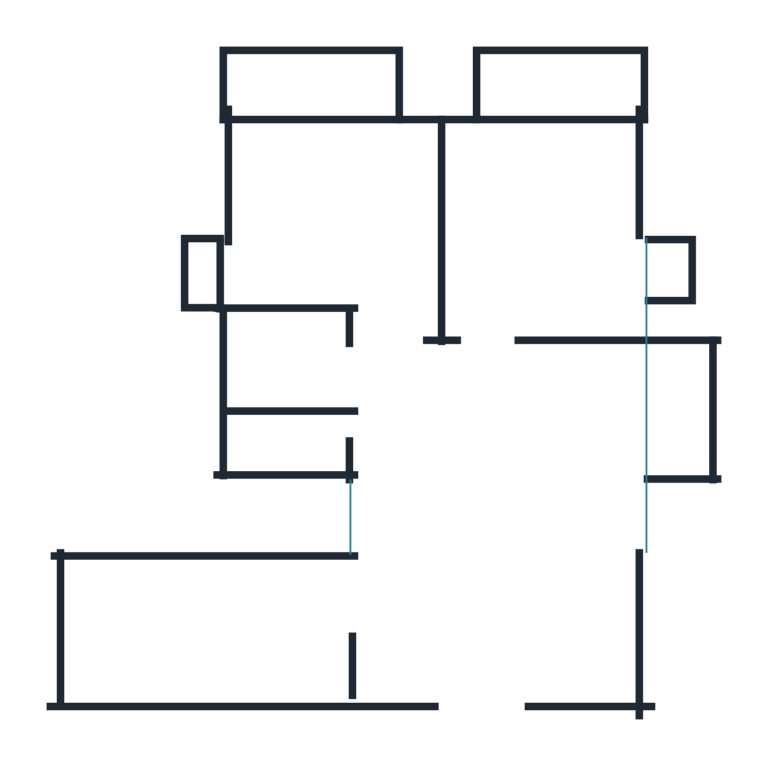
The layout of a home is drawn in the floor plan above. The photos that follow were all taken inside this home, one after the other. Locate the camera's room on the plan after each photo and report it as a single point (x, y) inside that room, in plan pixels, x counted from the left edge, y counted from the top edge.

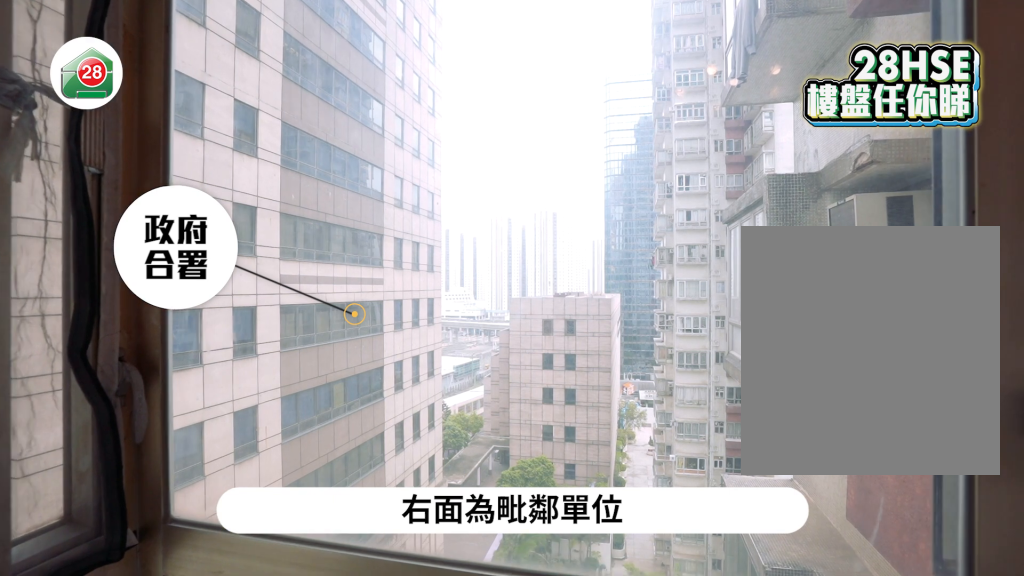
(499, 537)
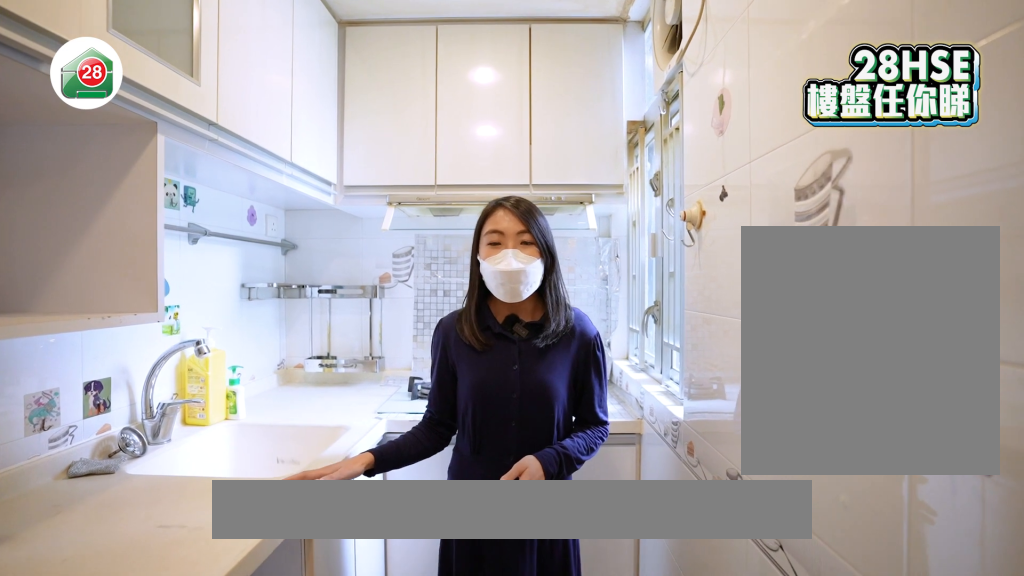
(243, 616)
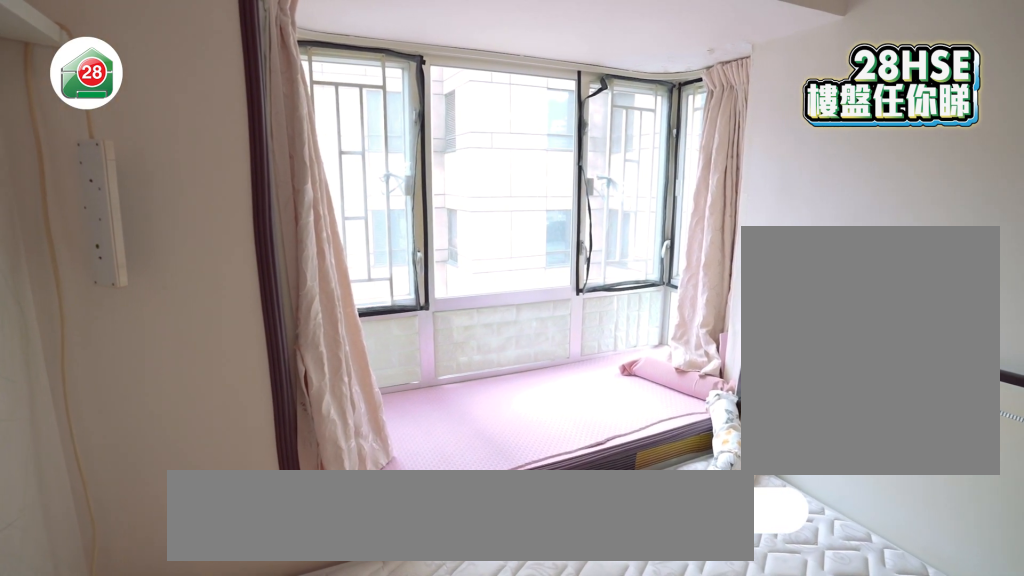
(544, 229)
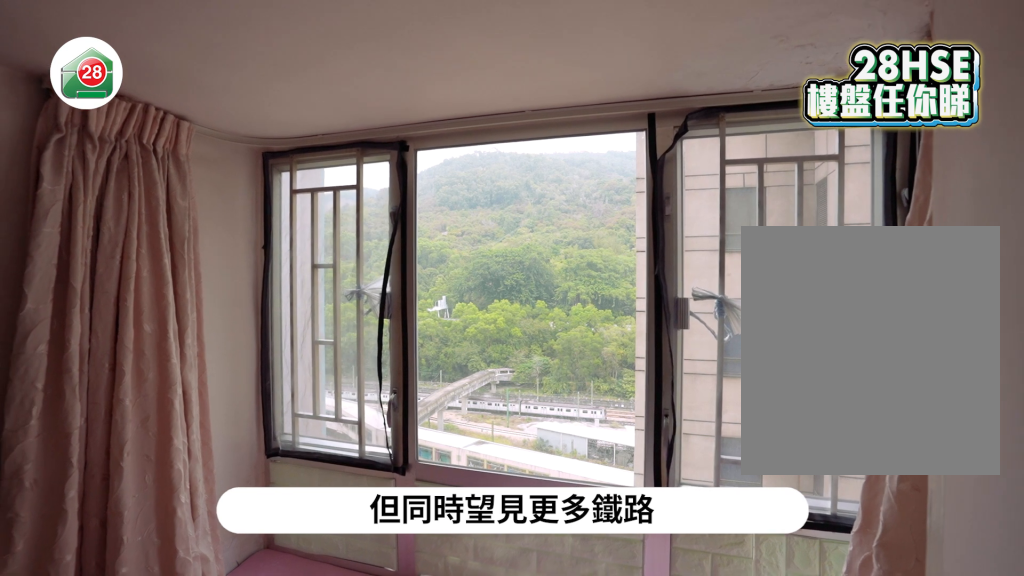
(544, 230)
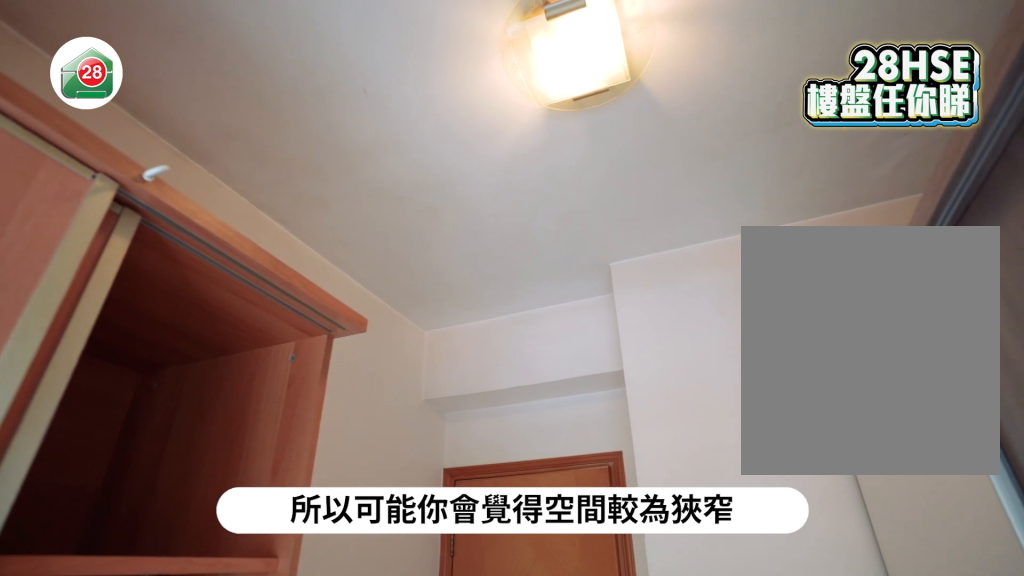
(336, 230)
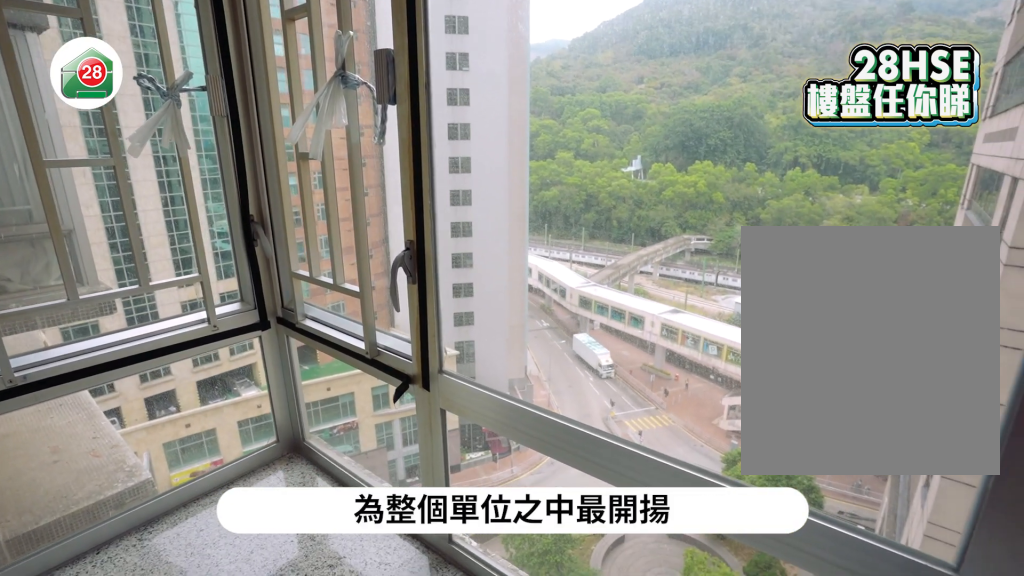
(336, 227)
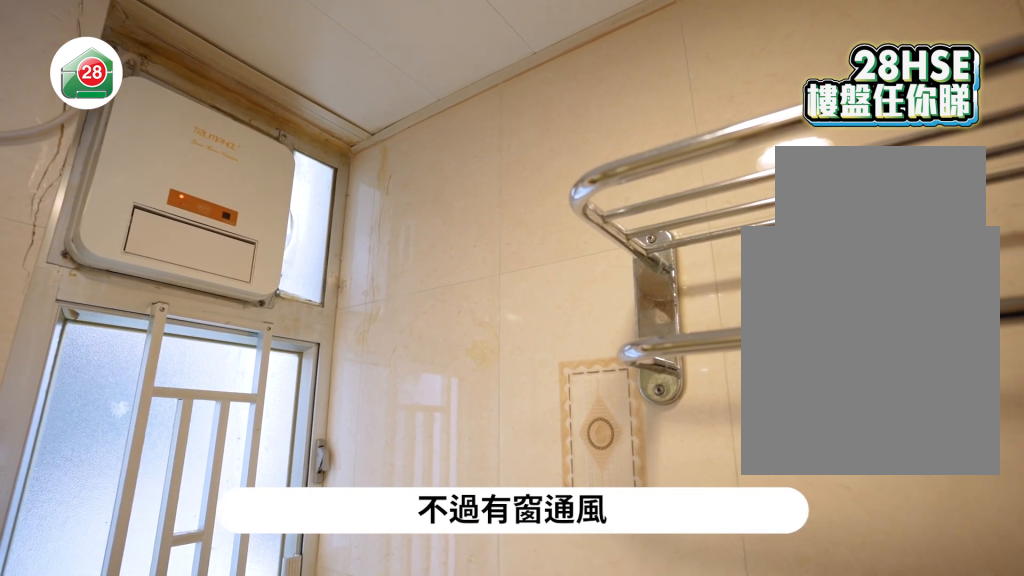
(285, 388)
